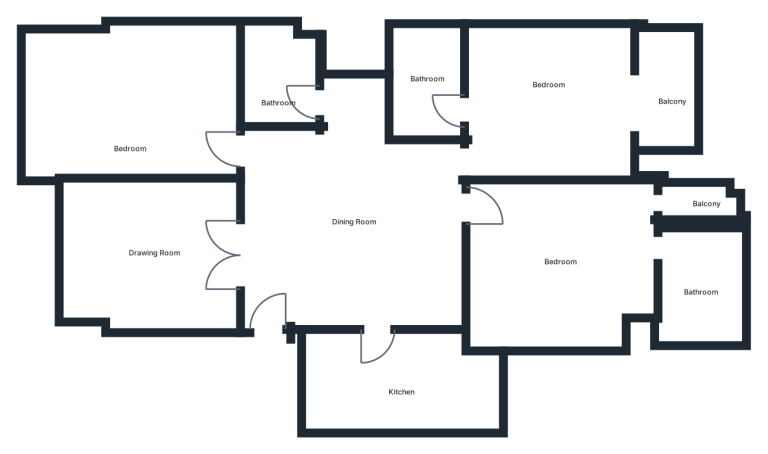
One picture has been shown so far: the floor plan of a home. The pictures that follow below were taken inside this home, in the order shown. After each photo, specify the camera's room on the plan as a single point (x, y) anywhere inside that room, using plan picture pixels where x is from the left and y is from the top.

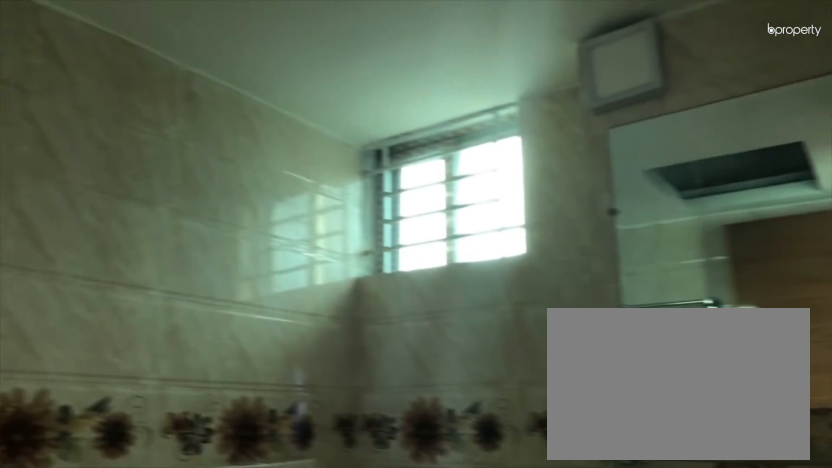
(278, 75)
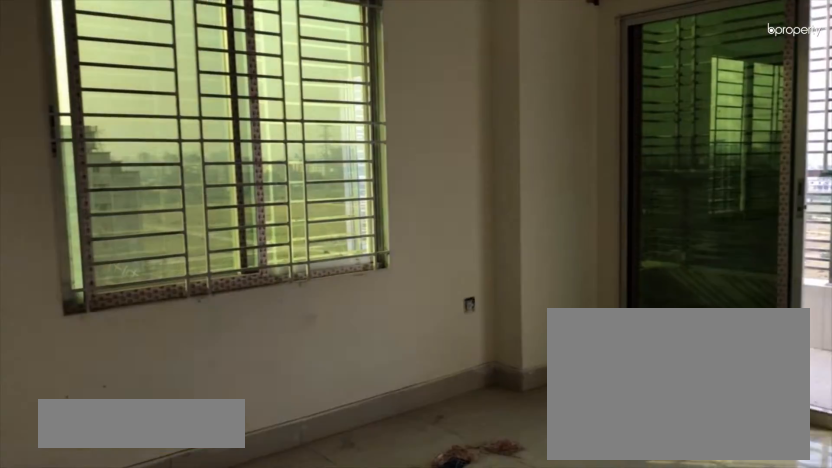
(548, 109)
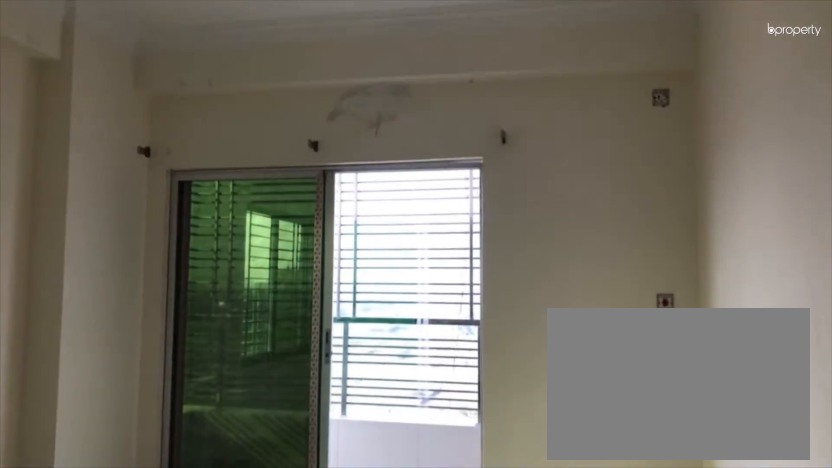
(548, 109)
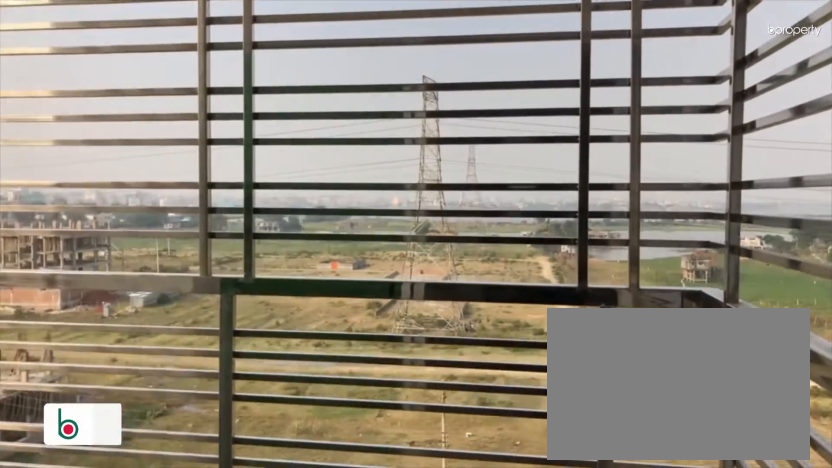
(676, 100)
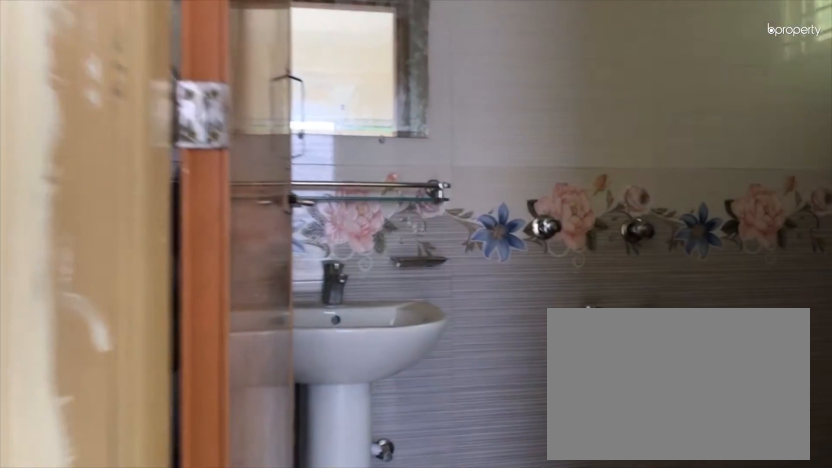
(431, 85)
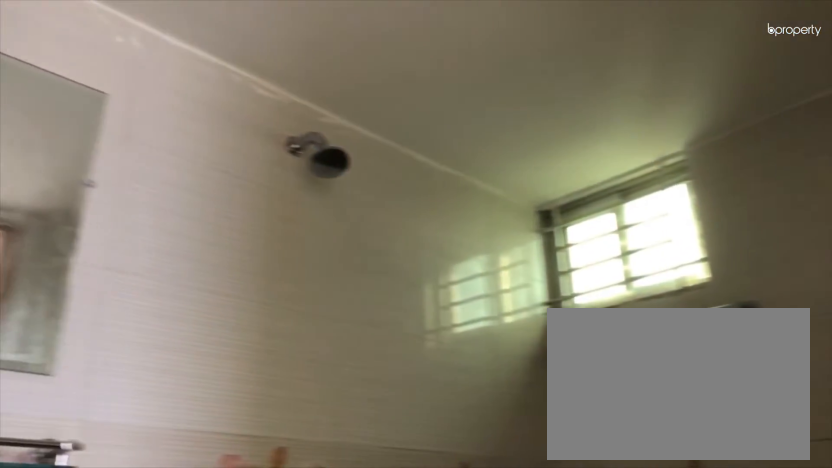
(431, 85)
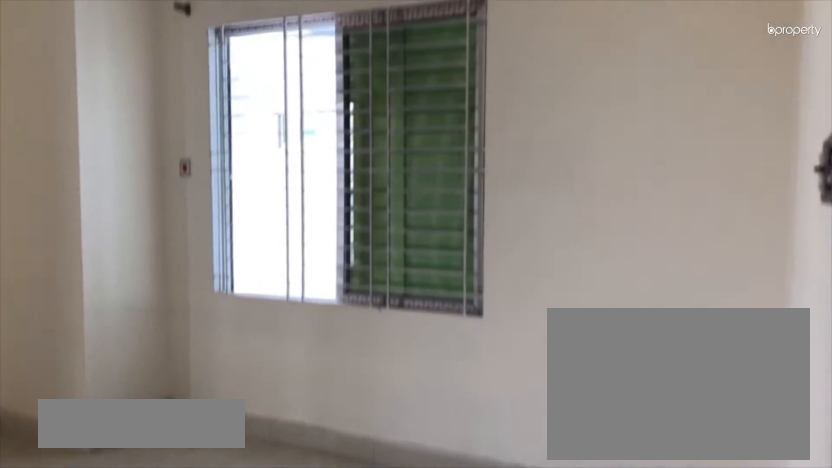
(573, 269)
